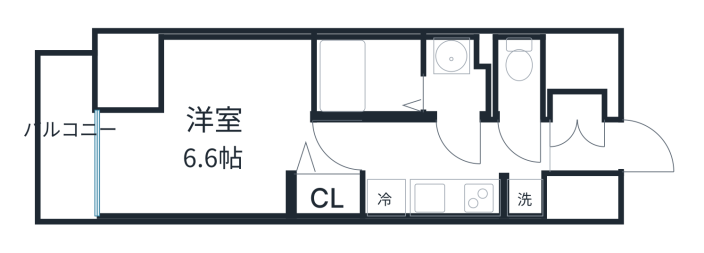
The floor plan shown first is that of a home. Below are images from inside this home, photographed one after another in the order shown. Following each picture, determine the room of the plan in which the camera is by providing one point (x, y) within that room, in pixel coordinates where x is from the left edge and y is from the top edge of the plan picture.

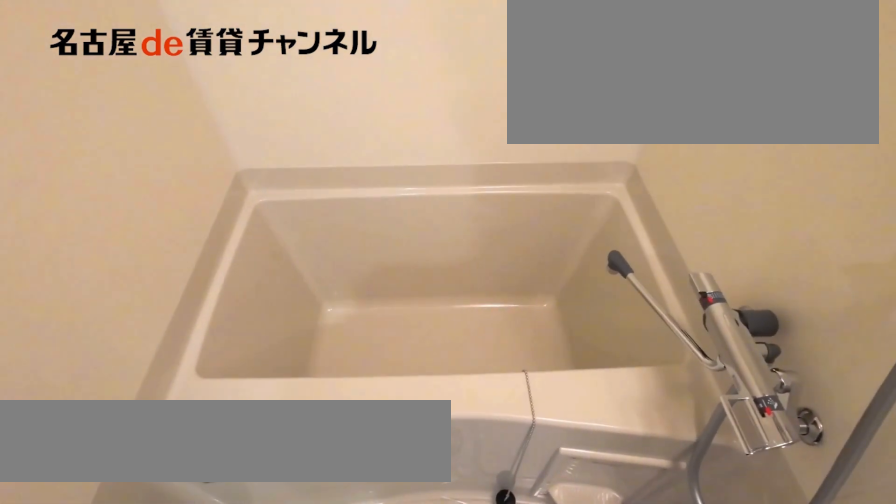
(368, 76)
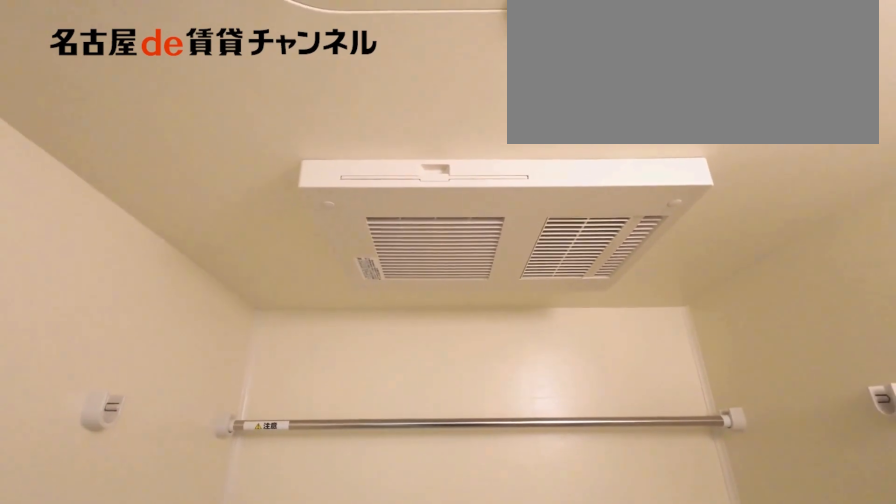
(368, 76)
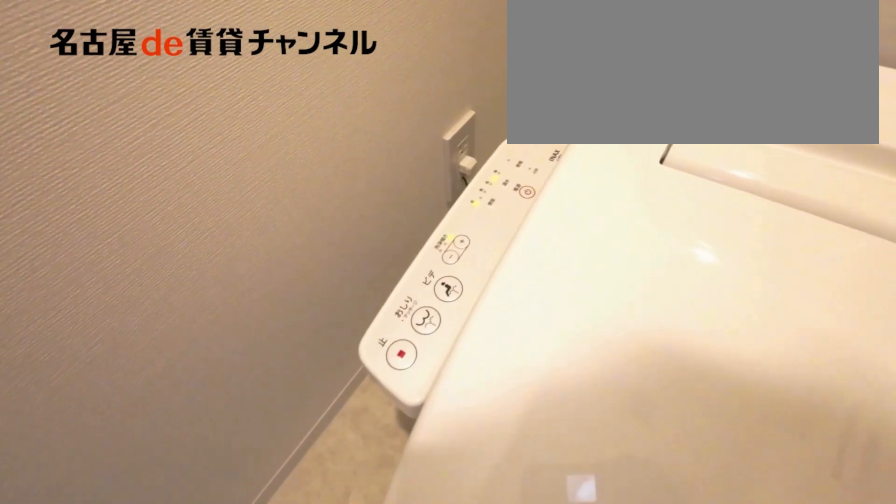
(516, 76)
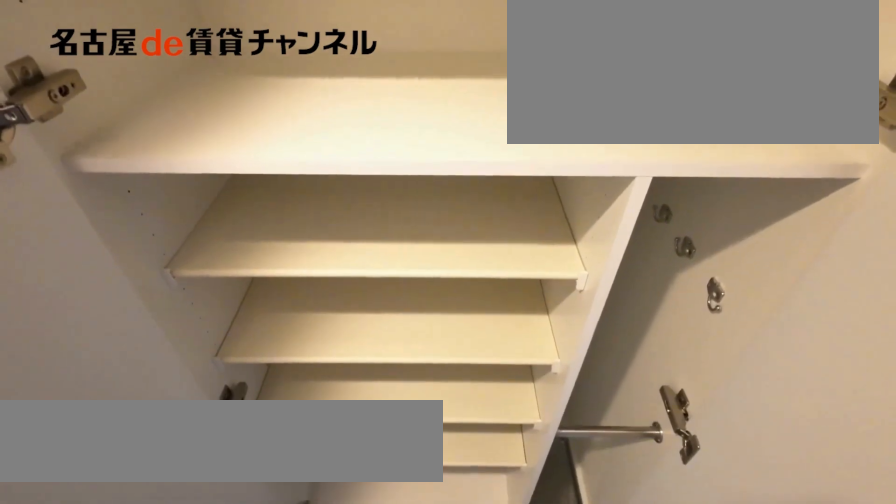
(582, 104)
